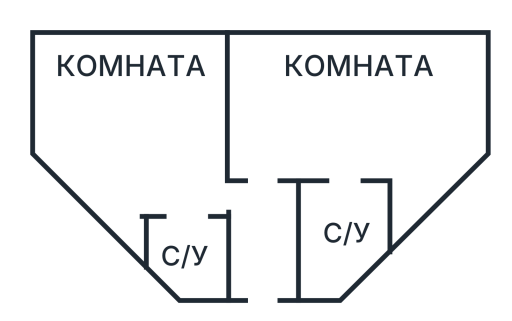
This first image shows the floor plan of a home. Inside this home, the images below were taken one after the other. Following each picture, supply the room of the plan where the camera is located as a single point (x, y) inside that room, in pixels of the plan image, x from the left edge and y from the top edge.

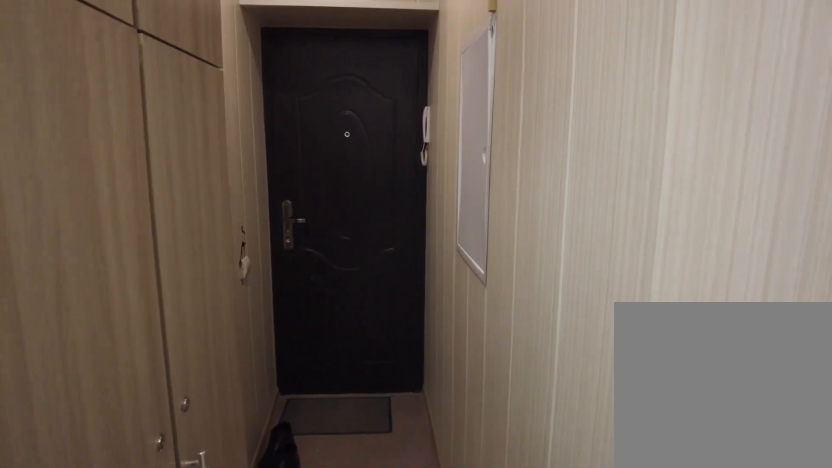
(268, 253)
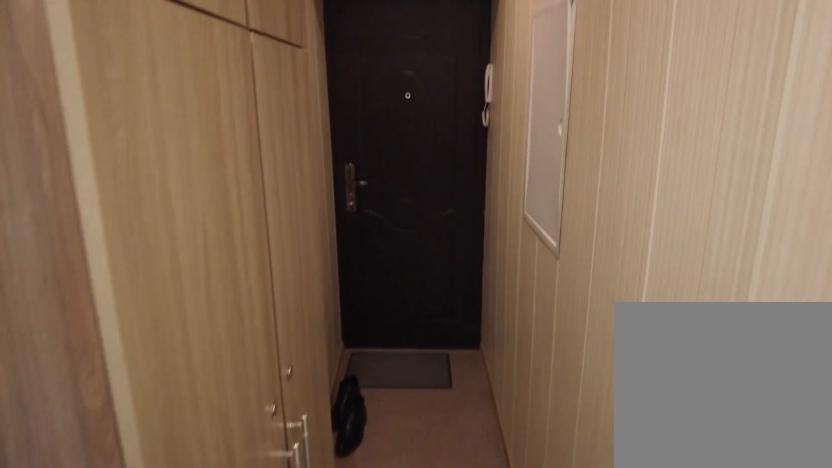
(268, 253)
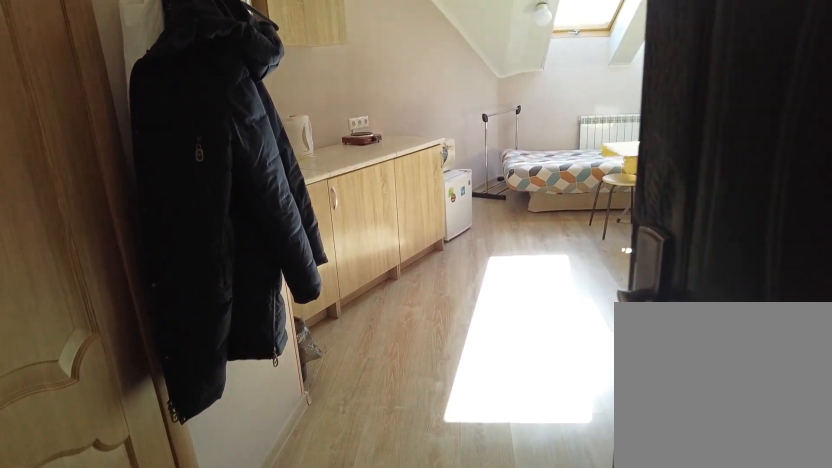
(246, 205)
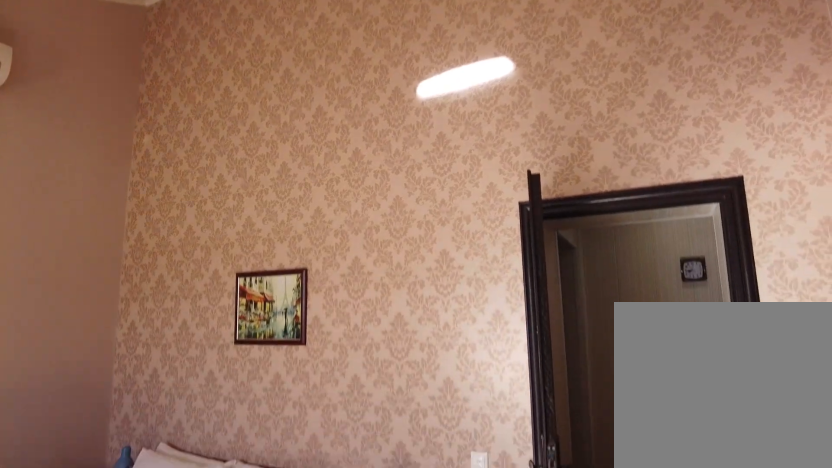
(167, 171)
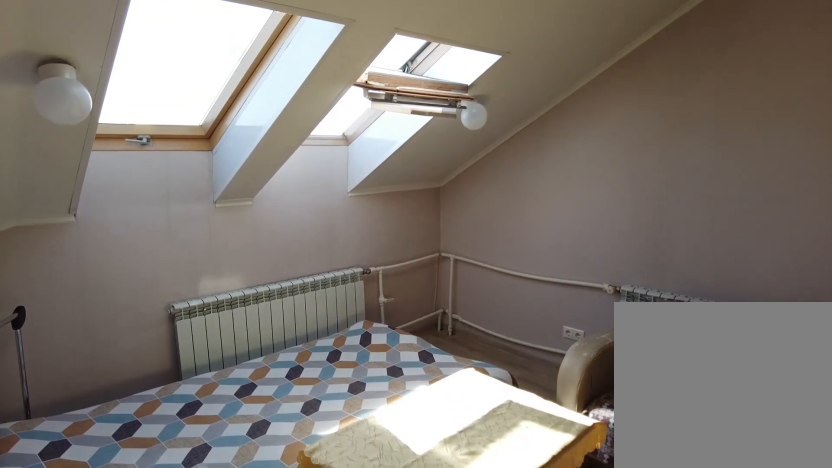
(167, 171)
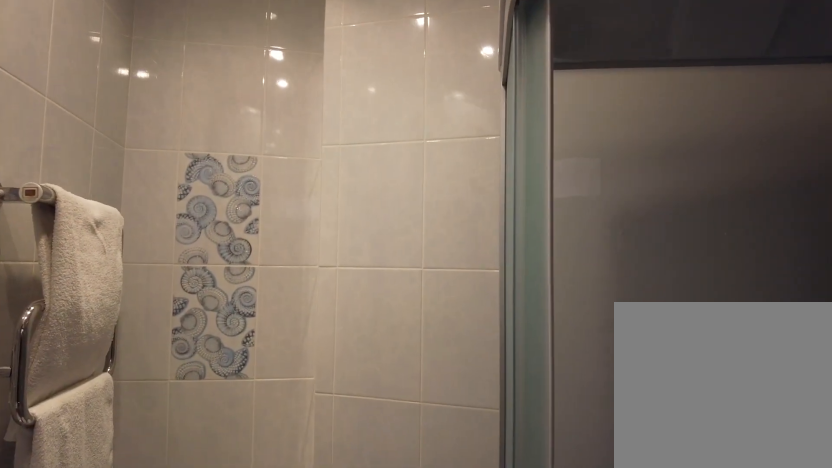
(197, 245)
